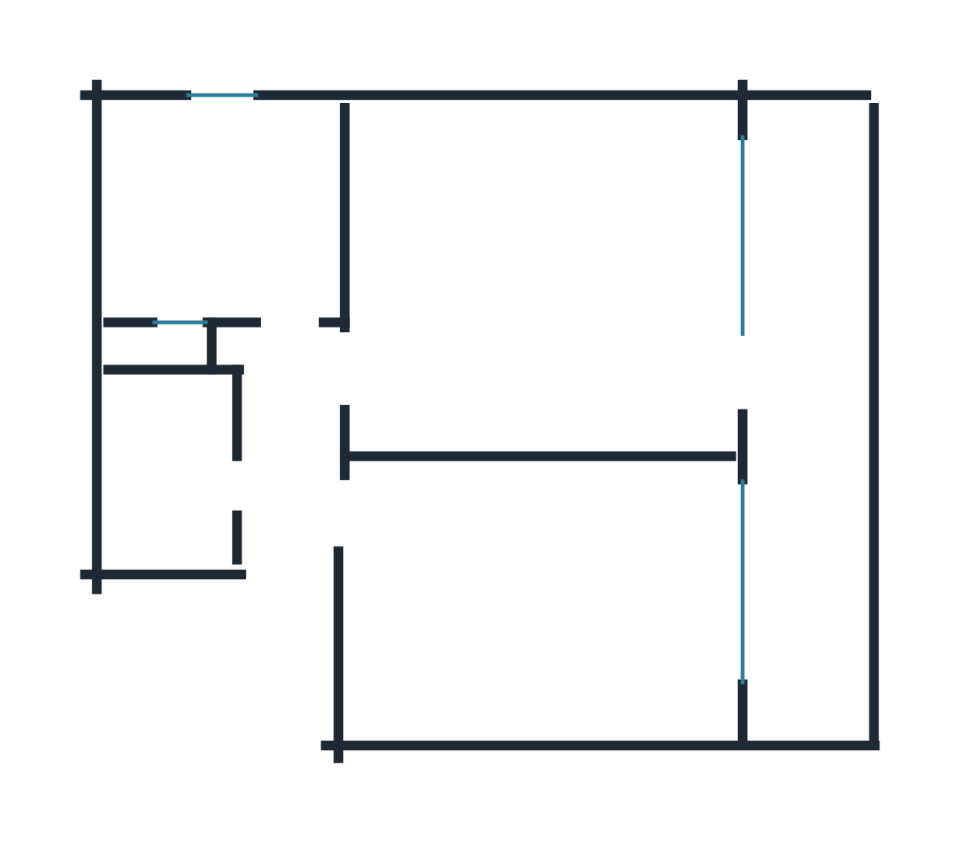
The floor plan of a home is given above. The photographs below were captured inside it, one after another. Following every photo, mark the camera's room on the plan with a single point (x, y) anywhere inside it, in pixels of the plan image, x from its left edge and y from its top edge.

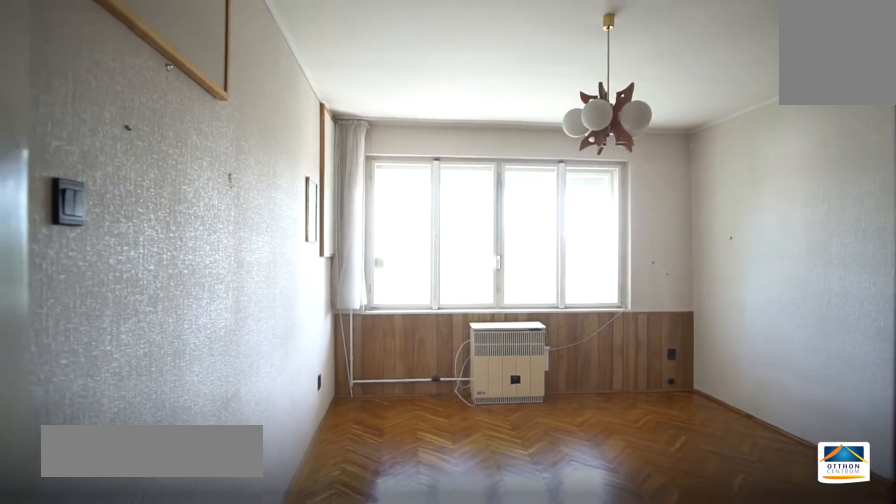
(545, 596)
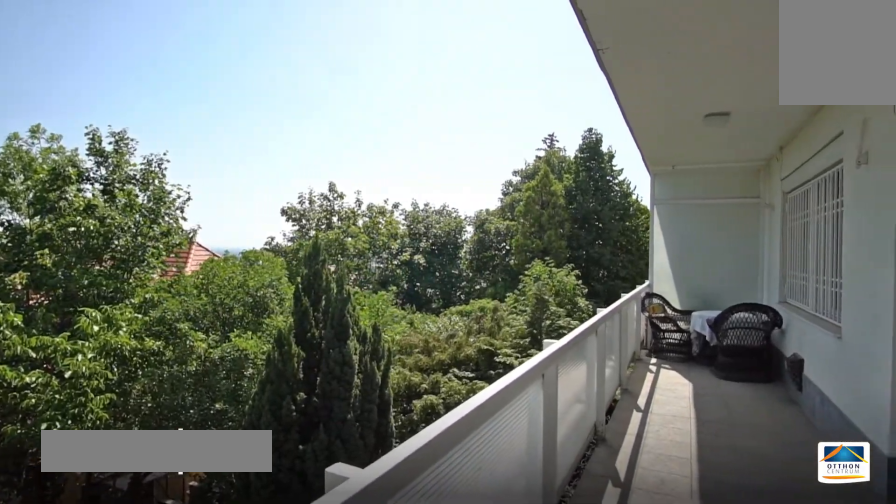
(815, 392)
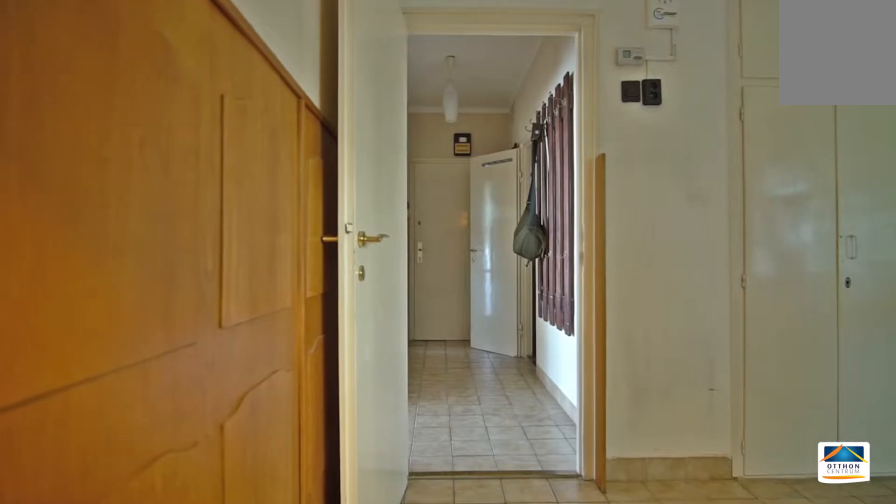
(240, 216)
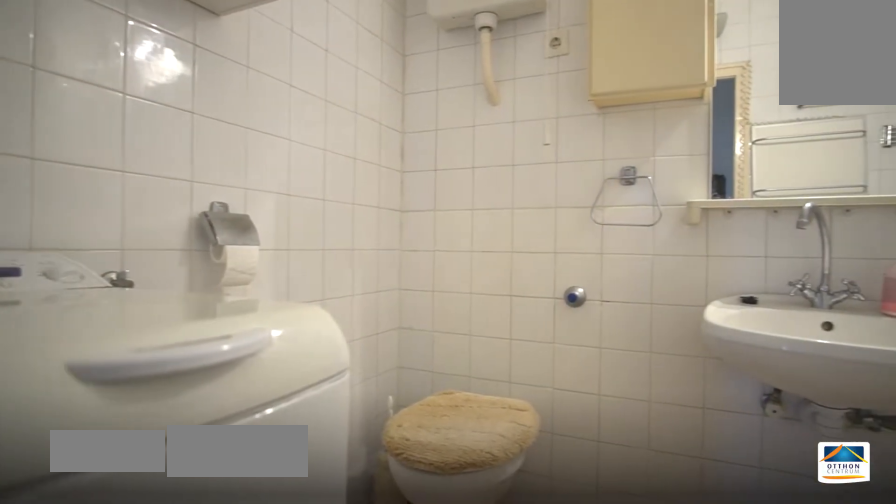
(167, 481)
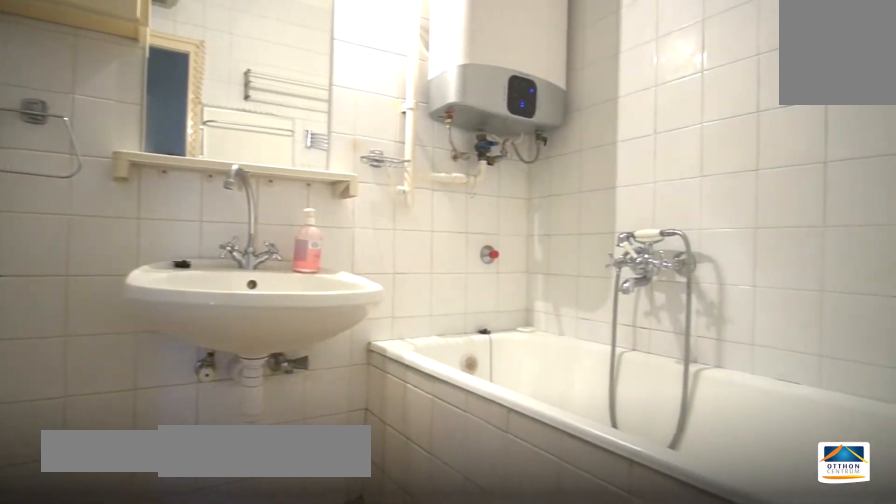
(166, 481)
